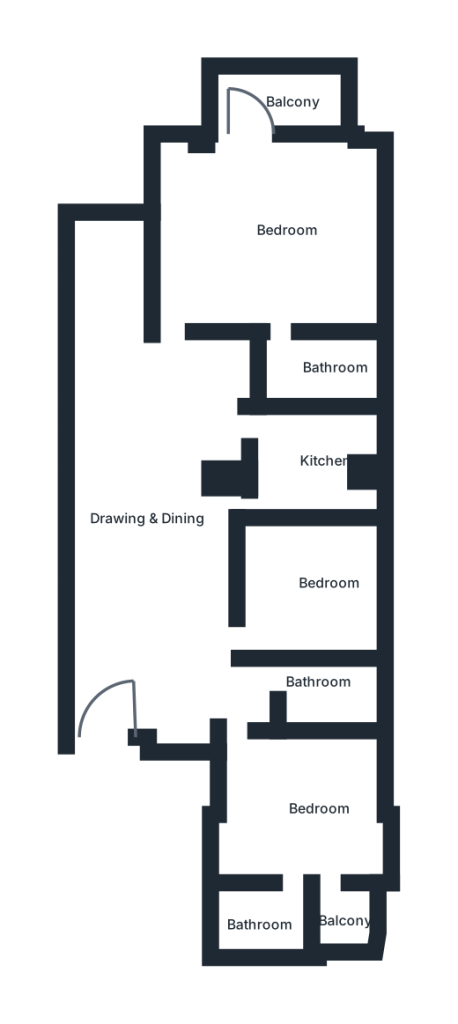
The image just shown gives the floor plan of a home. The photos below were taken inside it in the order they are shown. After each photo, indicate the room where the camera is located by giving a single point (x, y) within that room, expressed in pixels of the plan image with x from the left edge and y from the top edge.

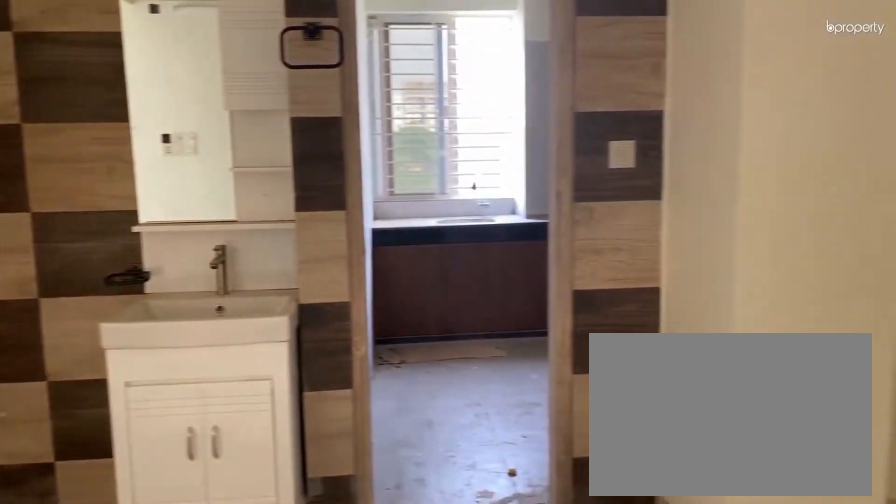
(153, 566)
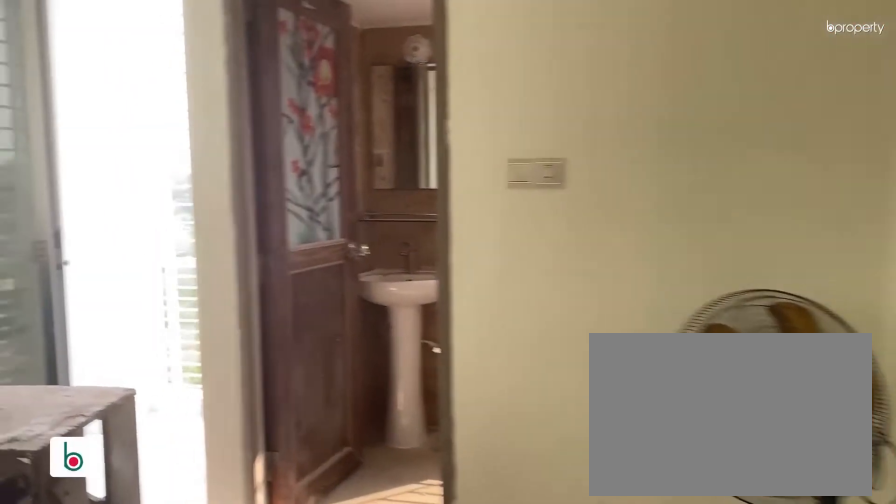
(311, 840)
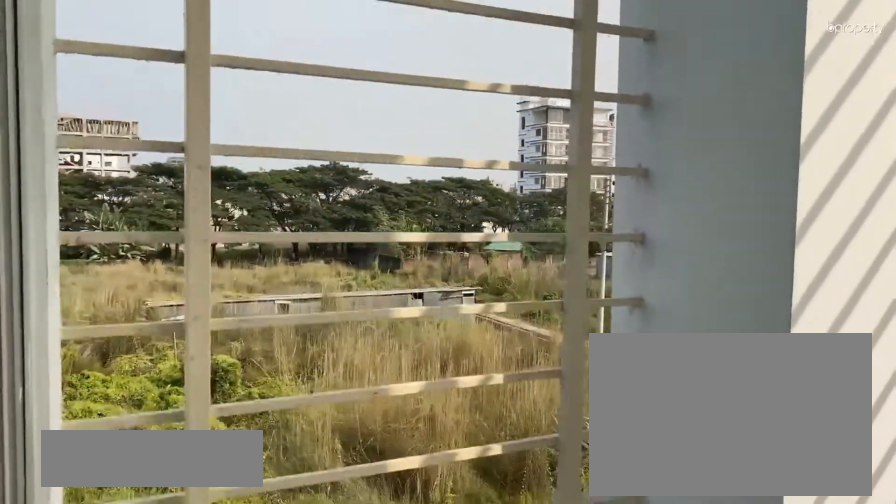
(340, 915)
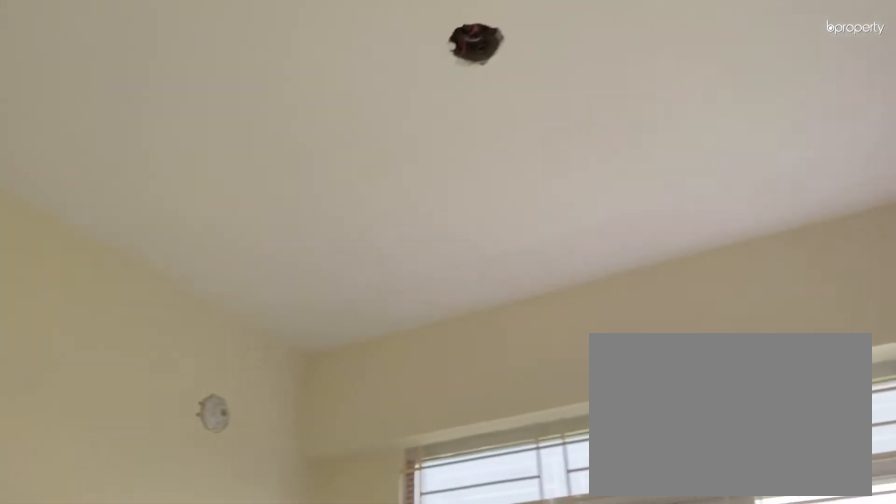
(297, 580)
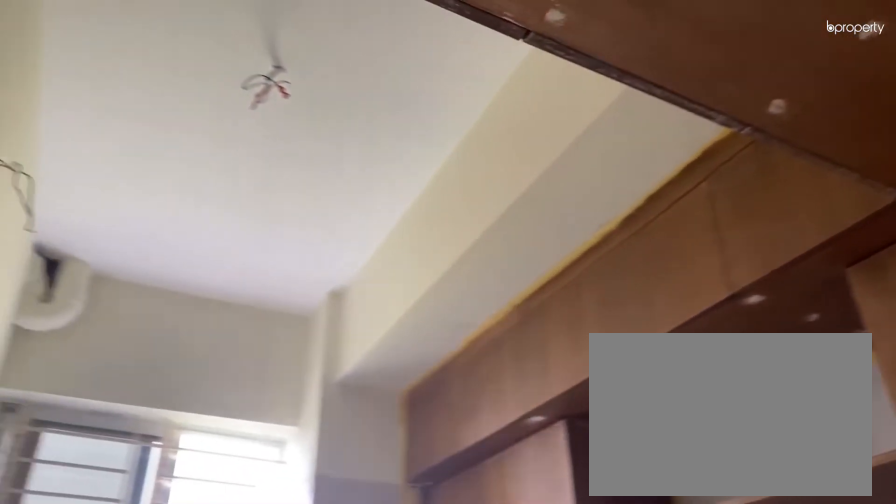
(308, 452)
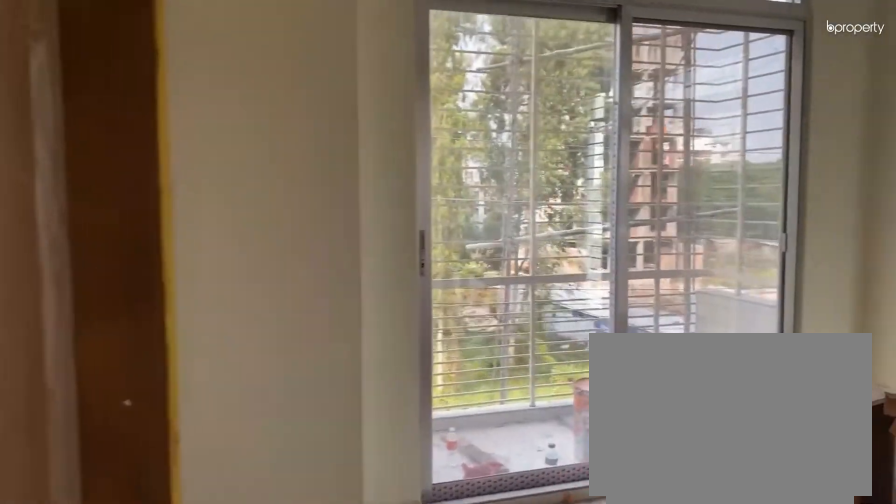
(281, 222)
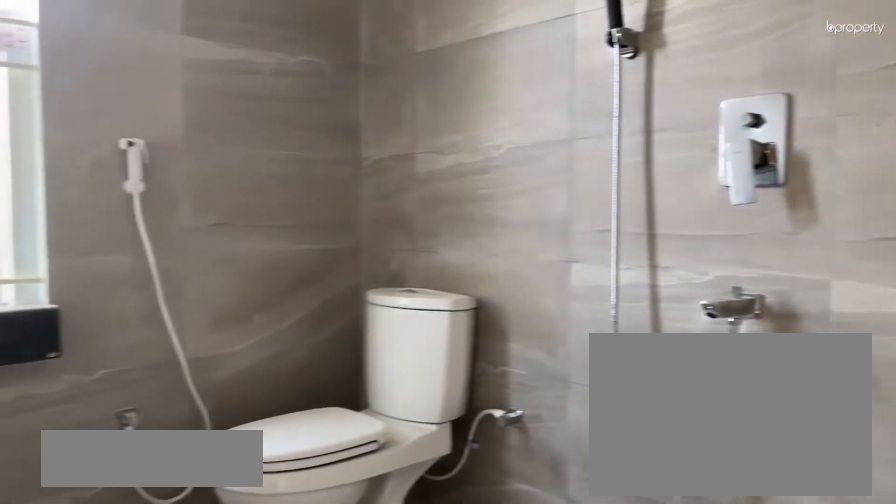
(300, 365)
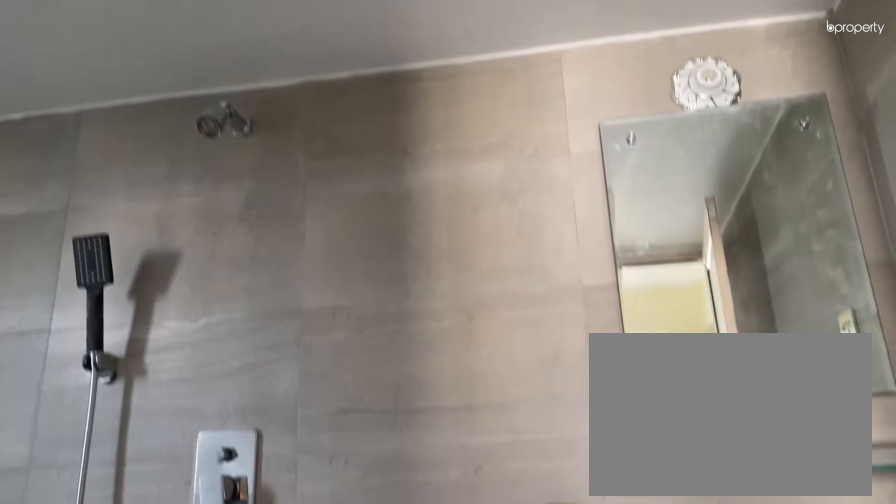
(300, 365)
